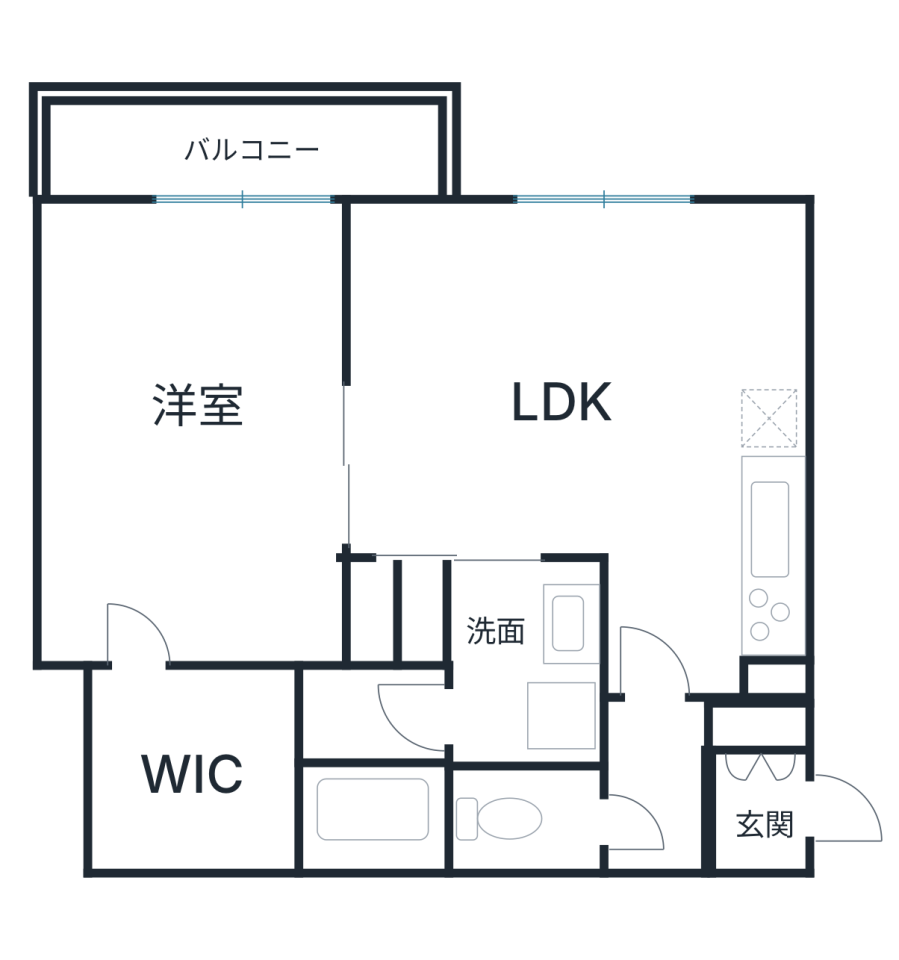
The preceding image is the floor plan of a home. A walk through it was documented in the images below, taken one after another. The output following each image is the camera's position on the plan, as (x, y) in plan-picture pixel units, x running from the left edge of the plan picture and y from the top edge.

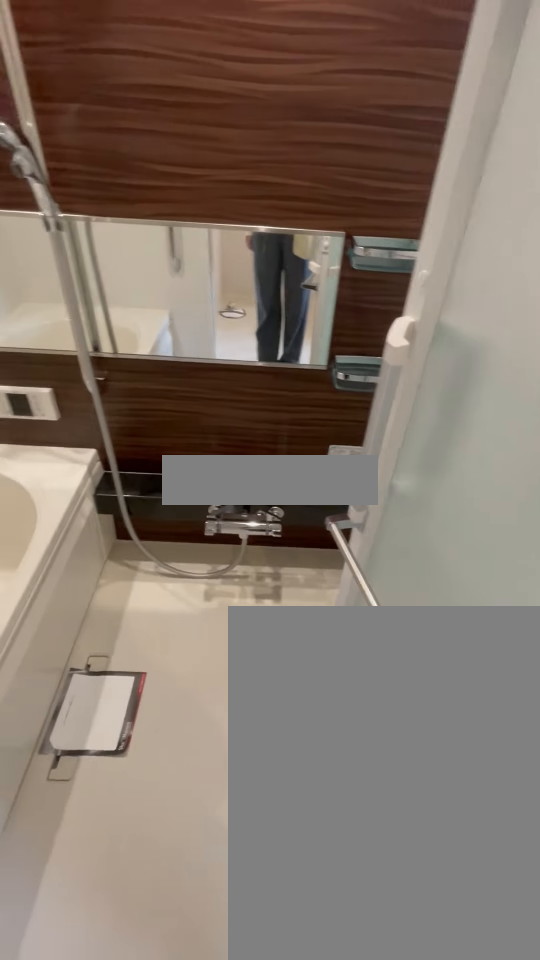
(419, 721)
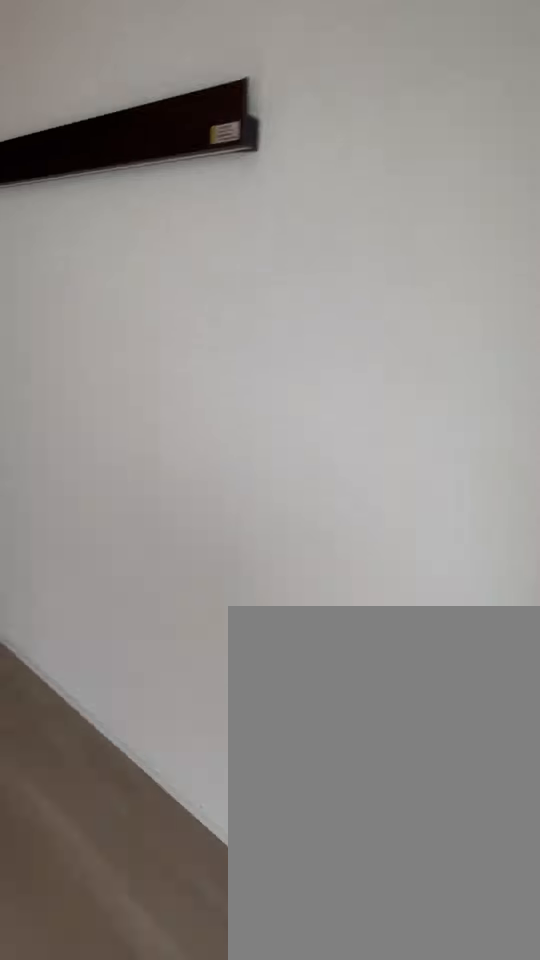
(153, 299)
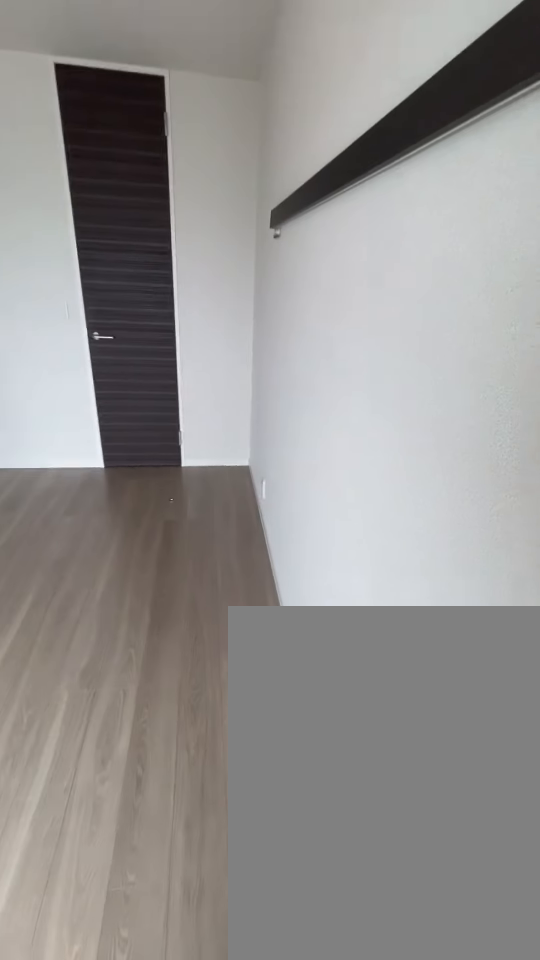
(122, 274)
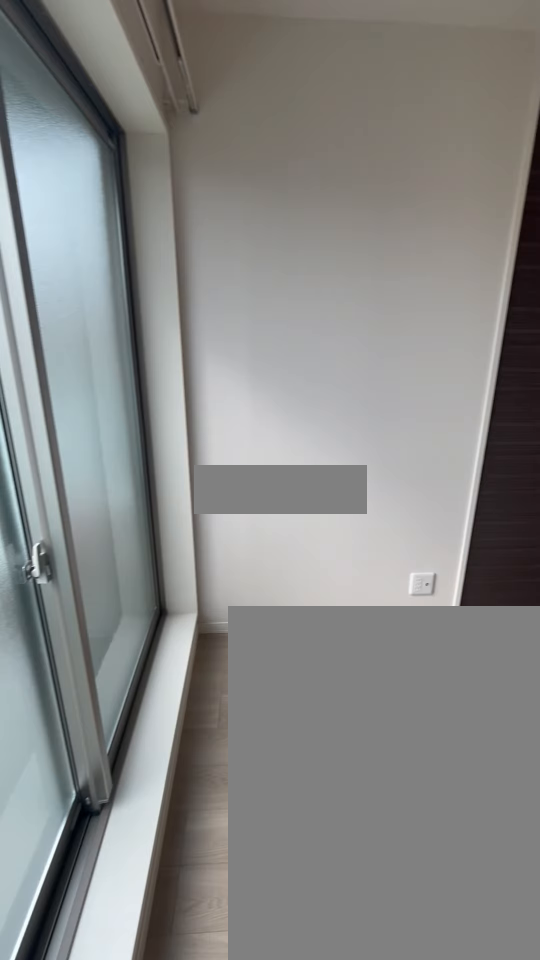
(122, 274)
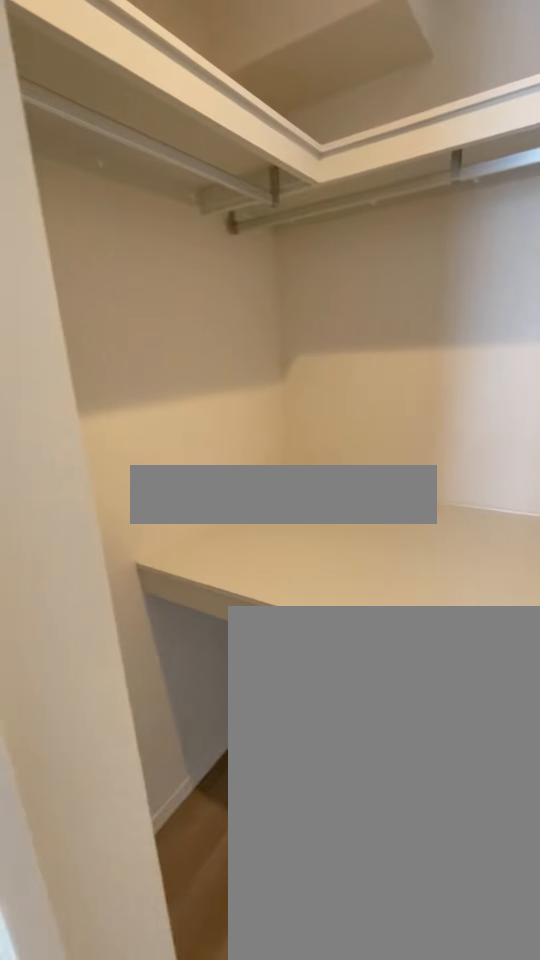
(140, 606)
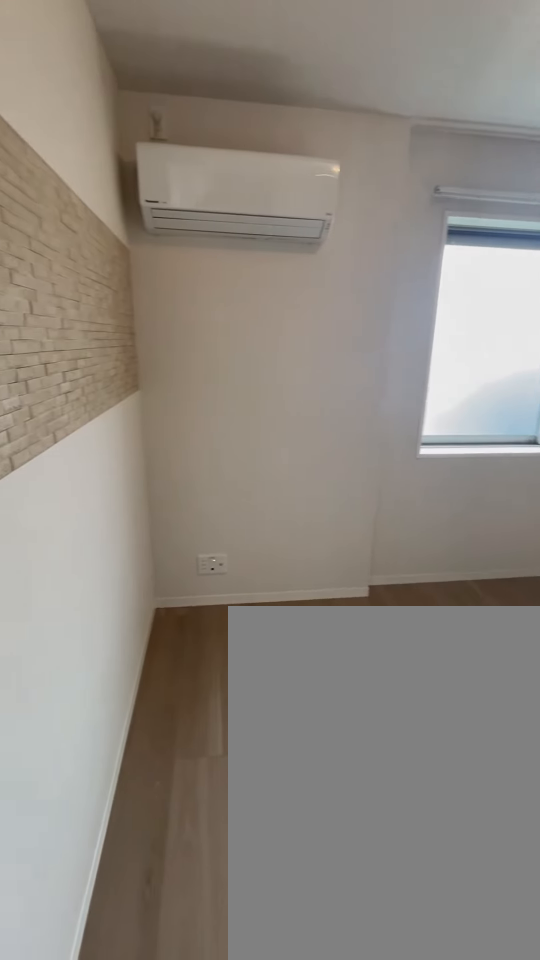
(424, 486)
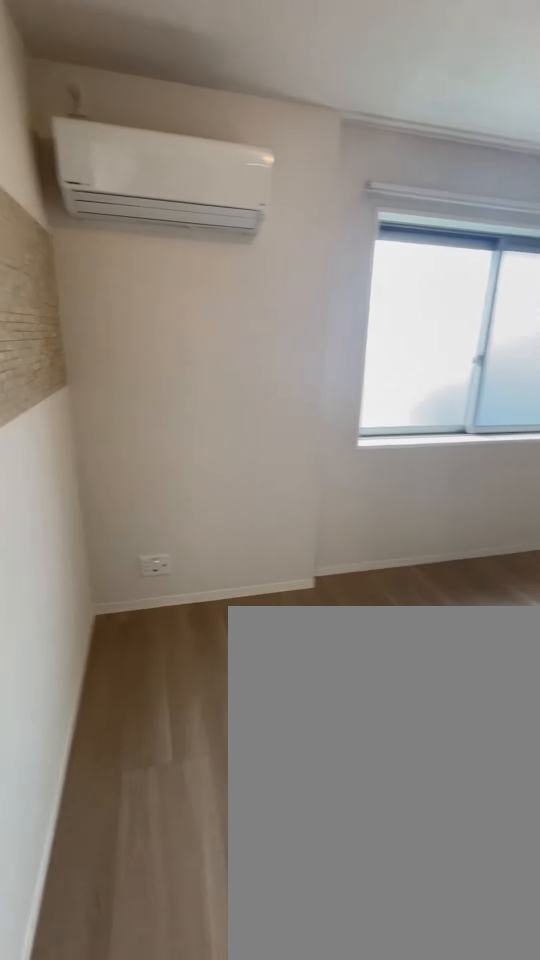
(425, 486)
